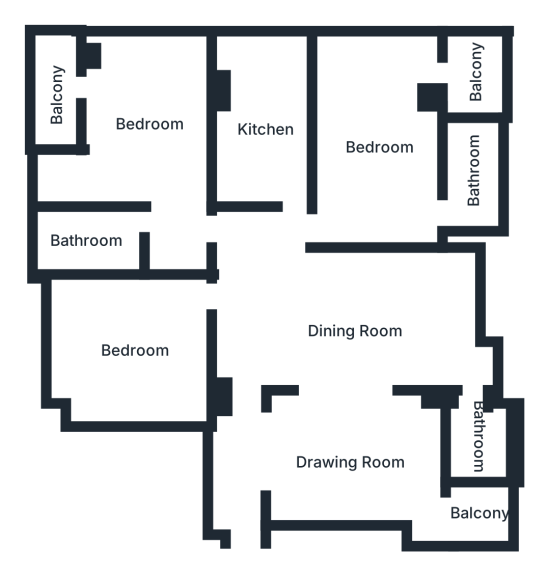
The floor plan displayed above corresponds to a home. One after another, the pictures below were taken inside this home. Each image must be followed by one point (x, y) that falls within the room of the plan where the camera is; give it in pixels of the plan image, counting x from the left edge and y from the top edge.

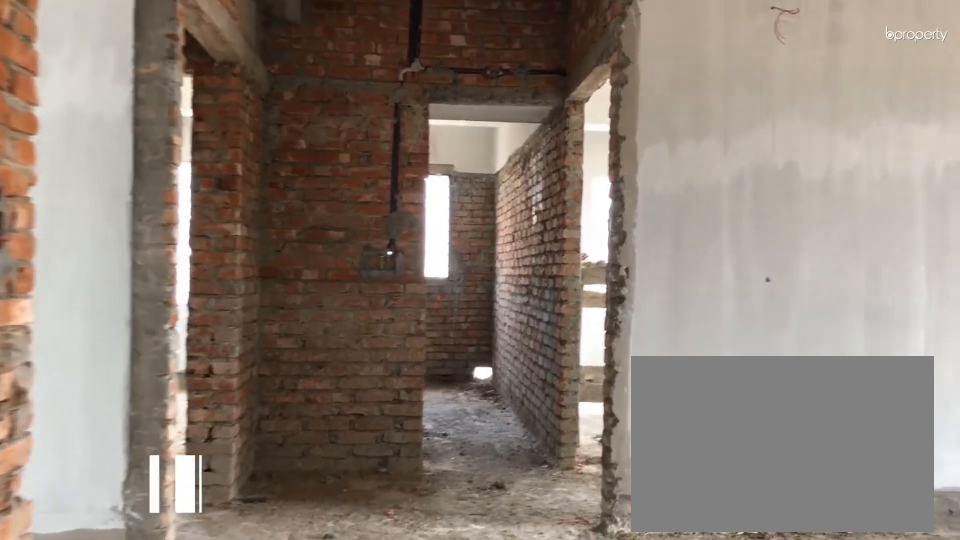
(362, 327)
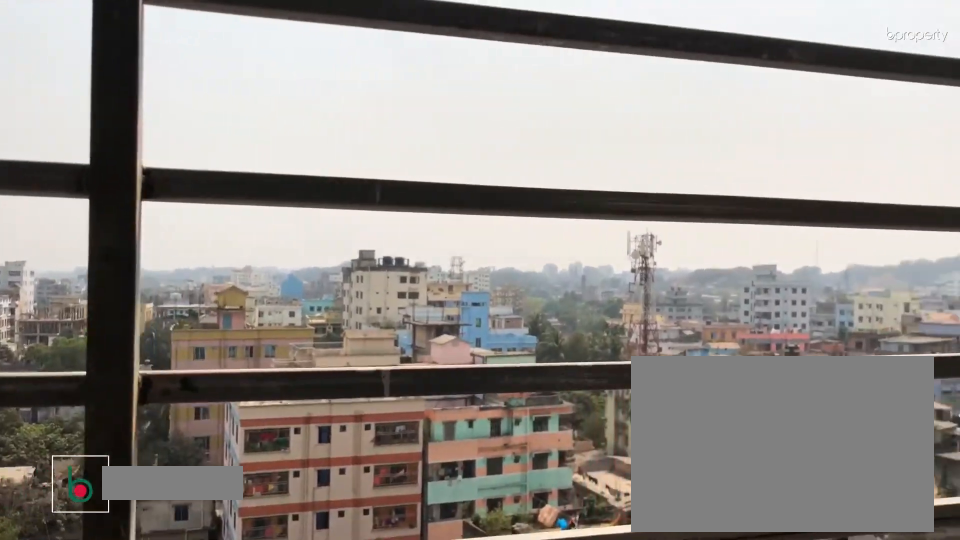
(480, 515)
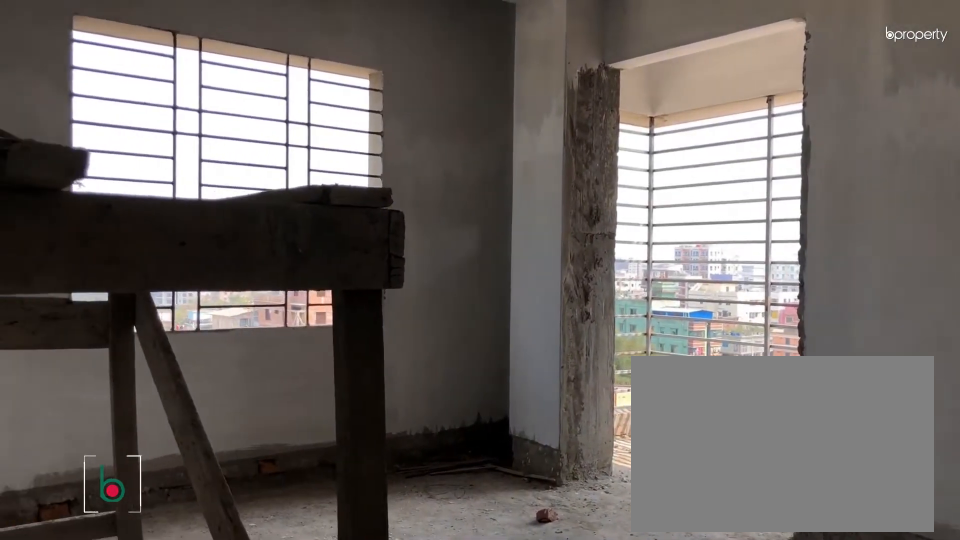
(389, 142)
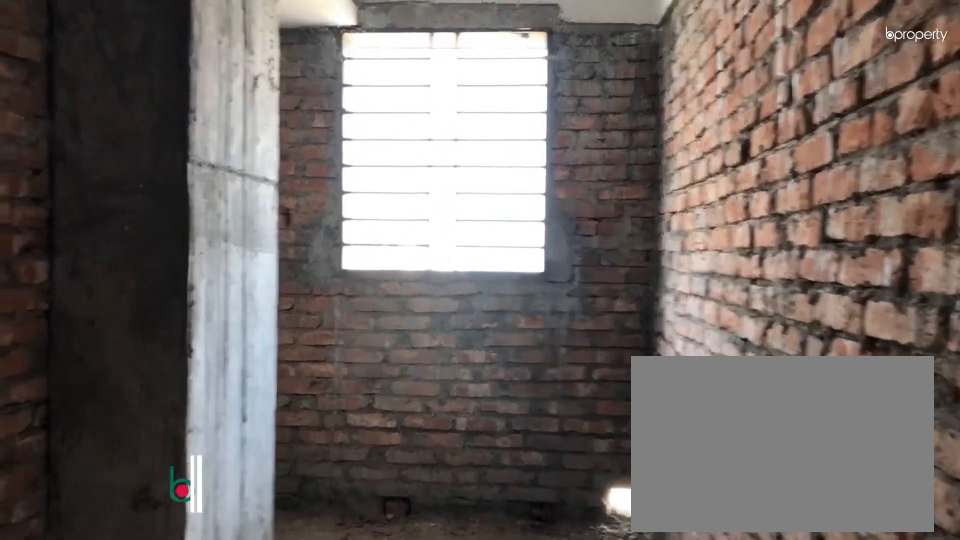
(270, 123)
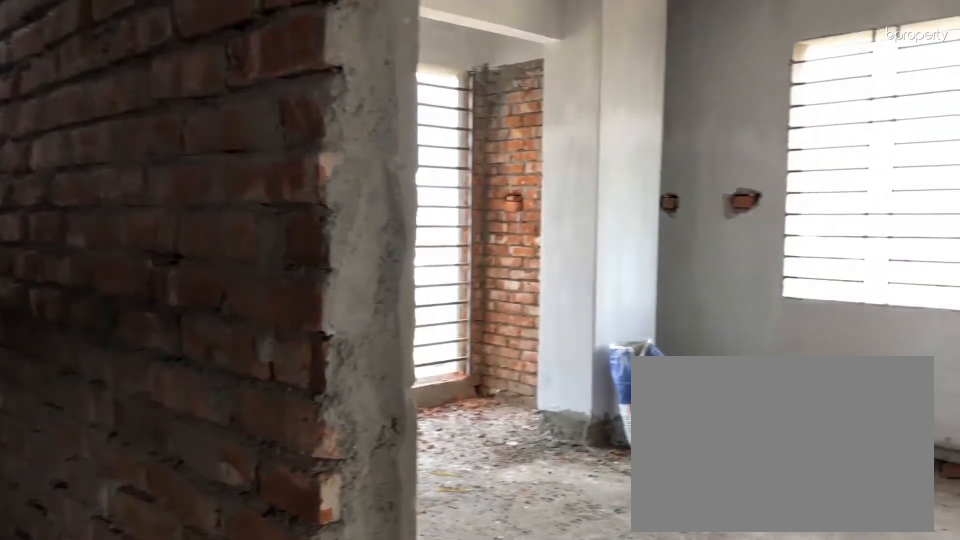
(152, 123)
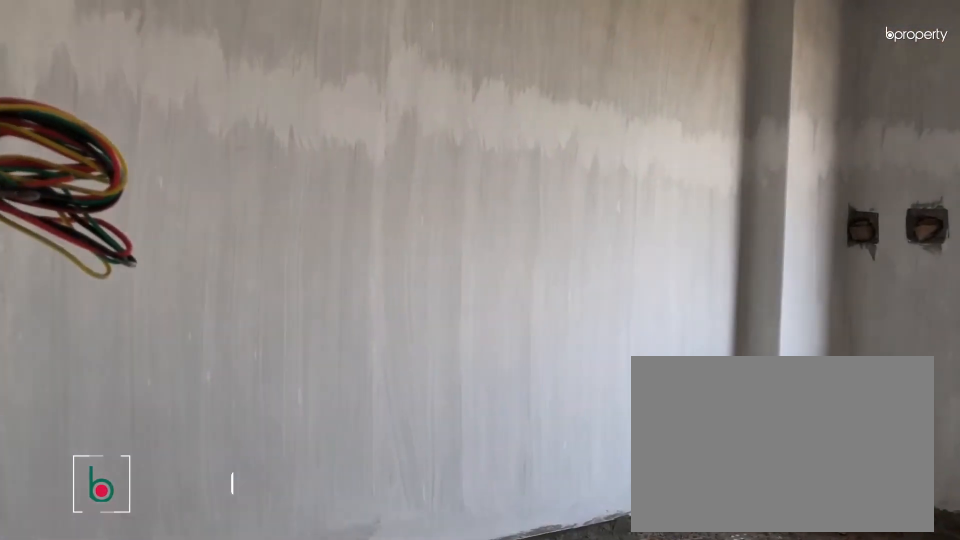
(150, 350)
